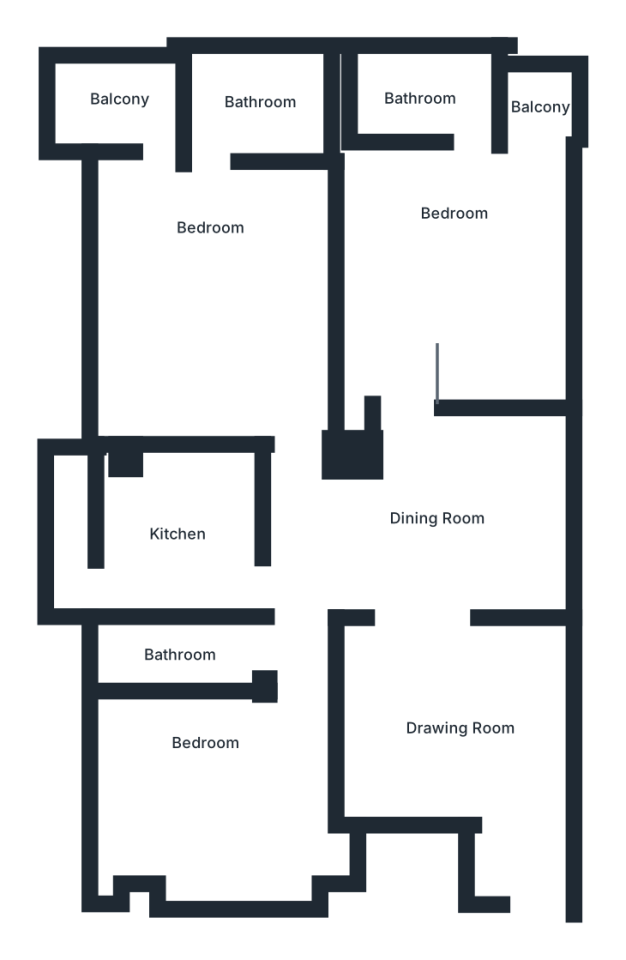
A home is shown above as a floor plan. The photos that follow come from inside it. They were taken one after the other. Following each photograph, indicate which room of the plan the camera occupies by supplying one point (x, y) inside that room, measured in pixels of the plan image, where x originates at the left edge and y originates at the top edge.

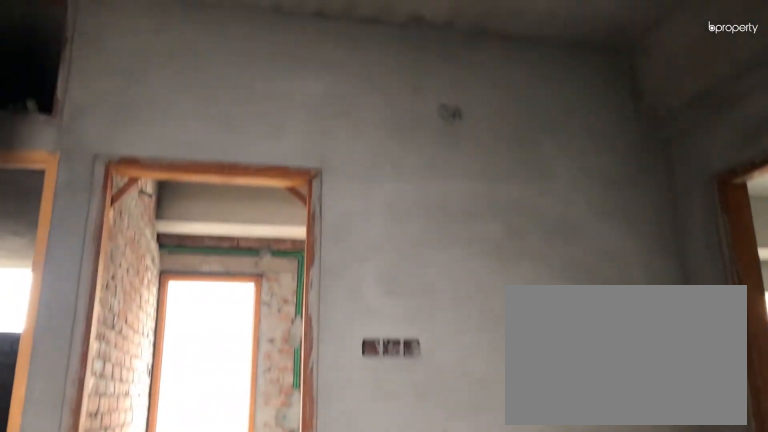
(439, 521)
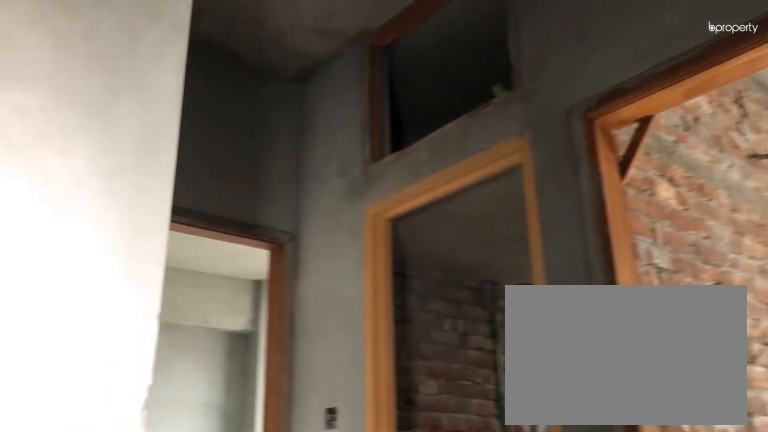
(440, 521)
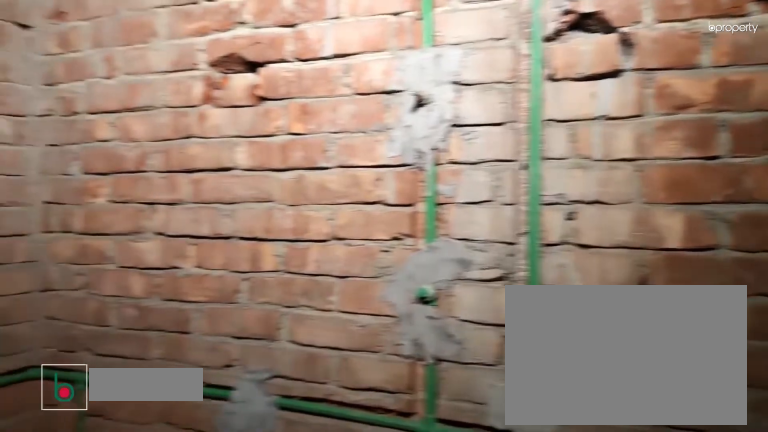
(427, 105)
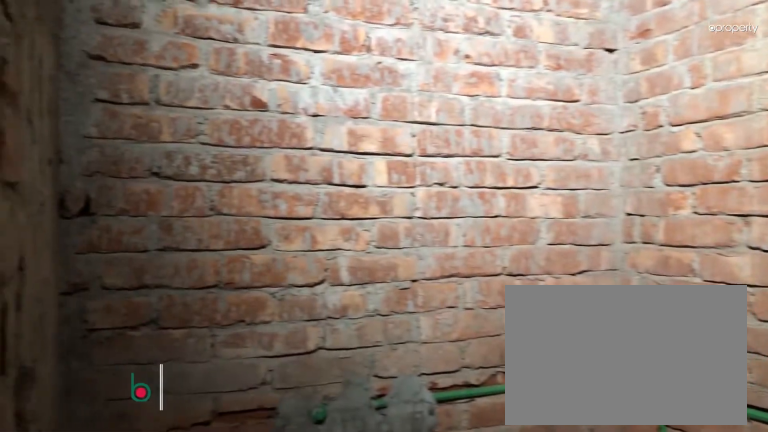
(427, 105)
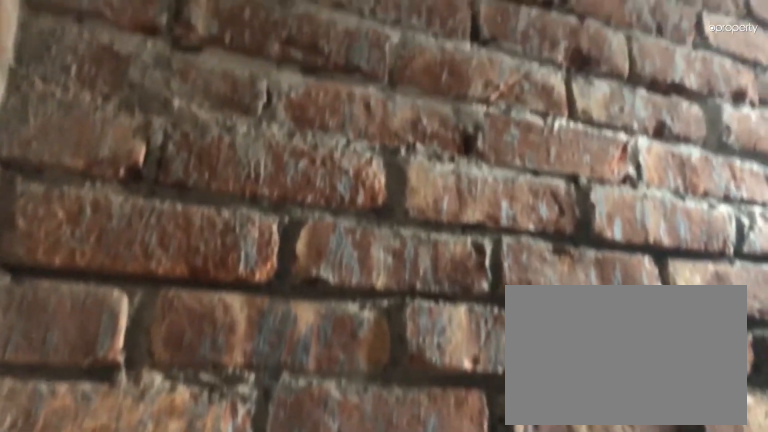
(185, 656)
